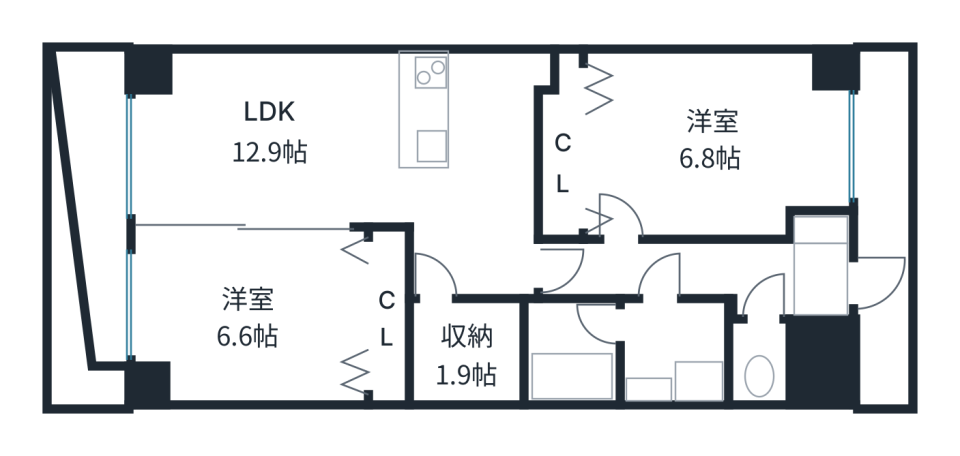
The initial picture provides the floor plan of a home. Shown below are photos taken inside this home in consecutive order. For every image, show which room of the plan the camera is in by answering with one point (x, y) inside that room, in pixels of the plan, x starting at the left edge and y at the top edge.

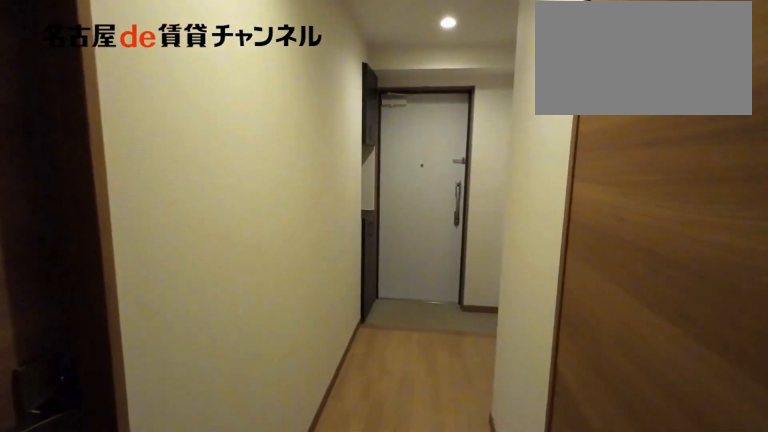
(674, 271)
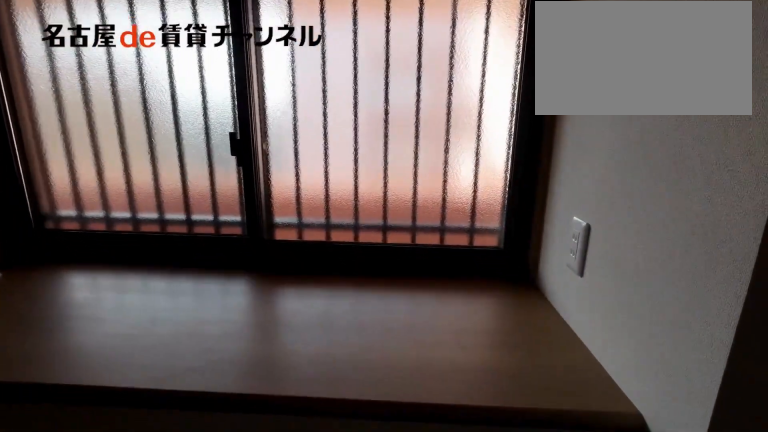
(711, 142)
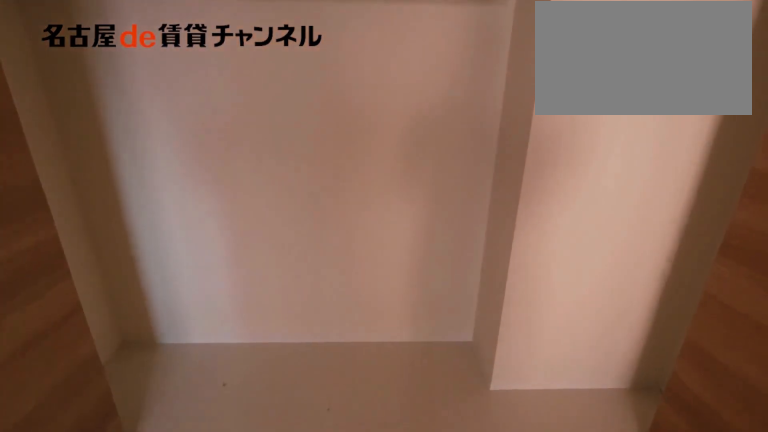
(562, 152)
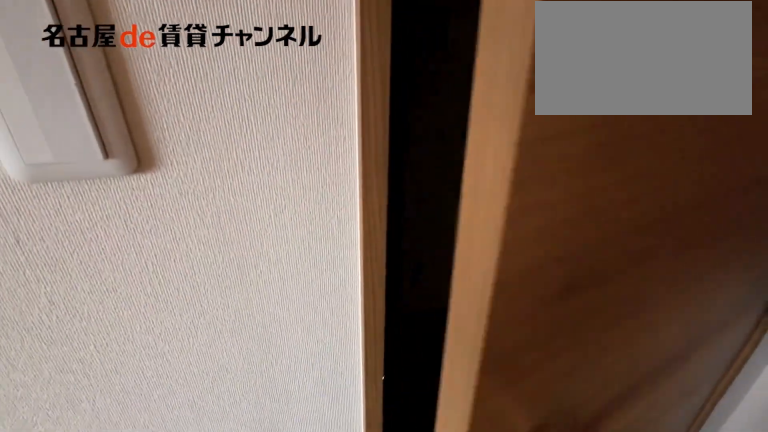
(562, 152)
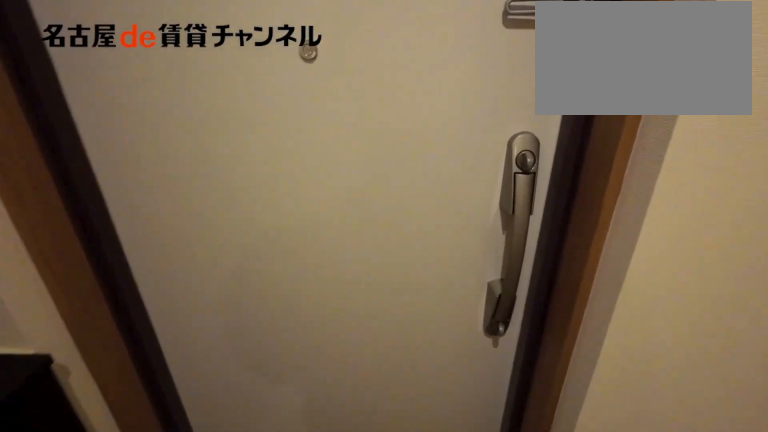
(707, 273)
